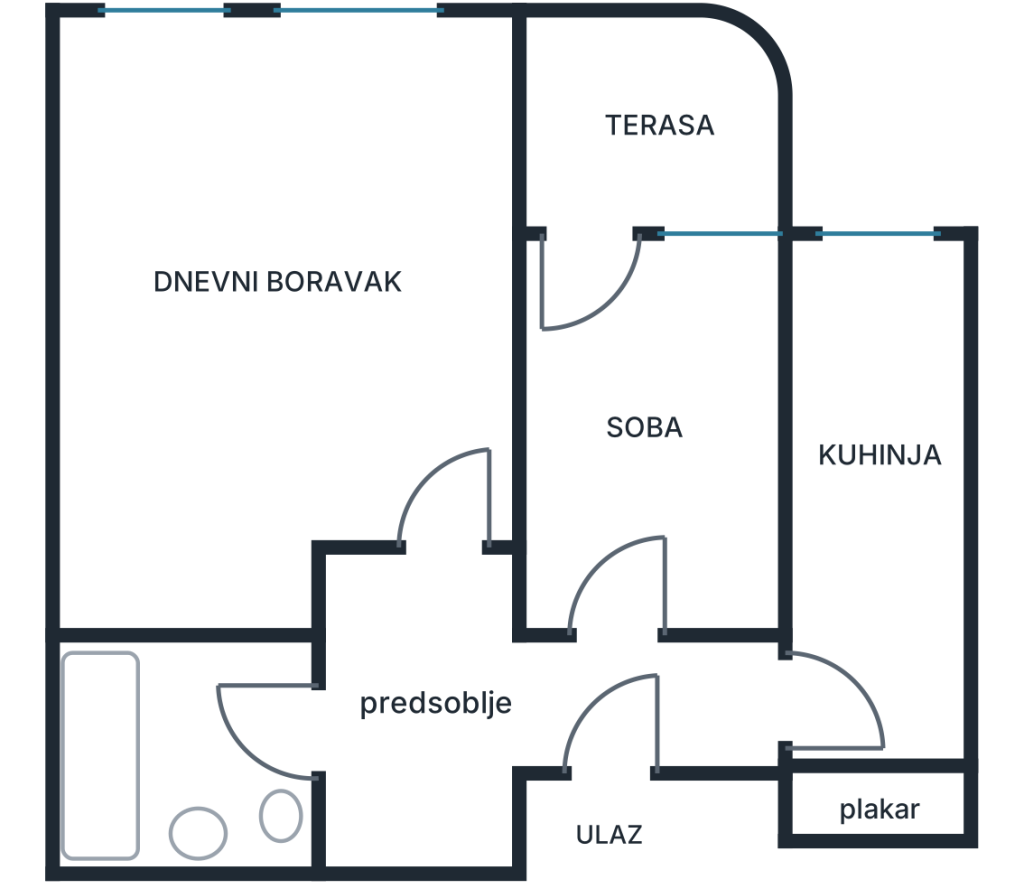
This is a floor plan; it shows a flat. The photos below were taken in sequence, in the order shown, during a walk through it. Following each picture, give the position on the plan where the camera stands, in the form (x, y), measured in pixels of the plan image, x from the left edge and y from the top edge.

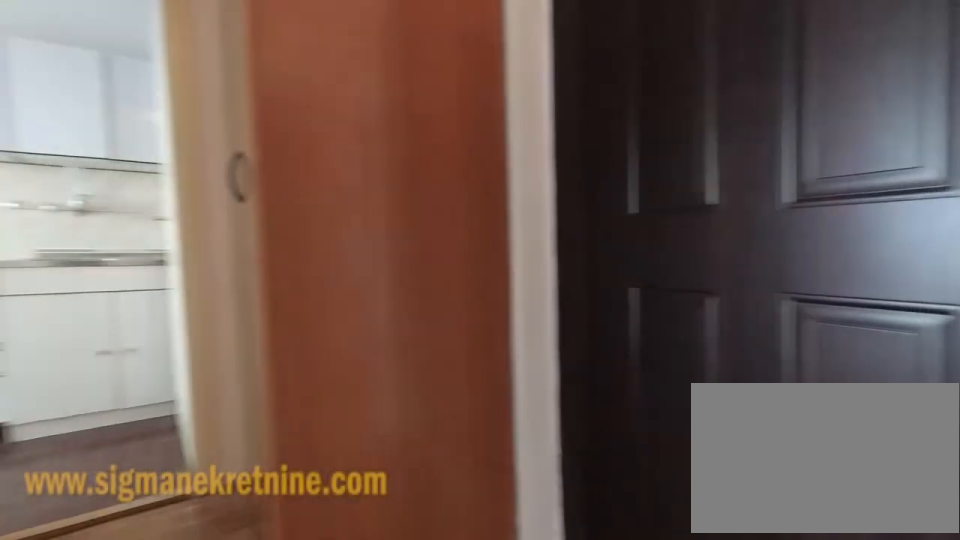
(567, 651)
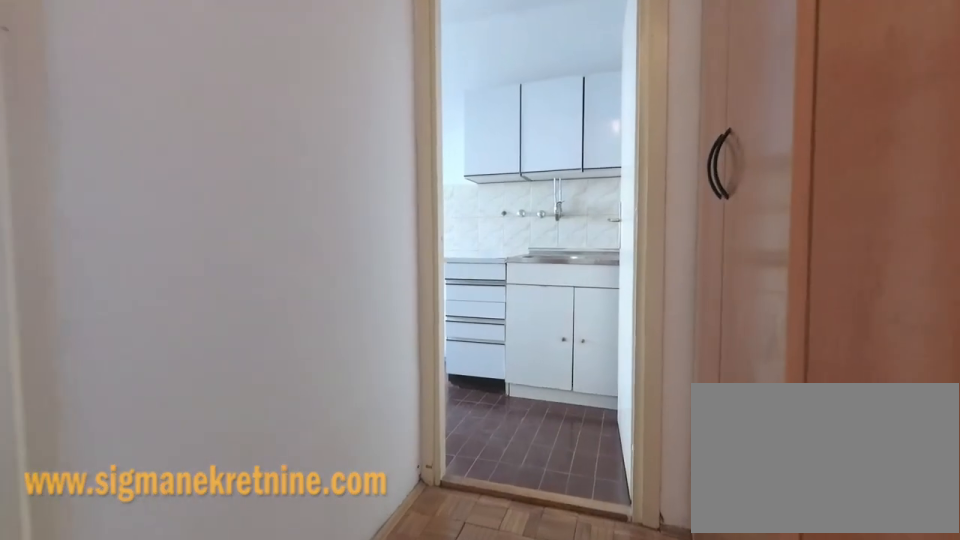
(631, 713)
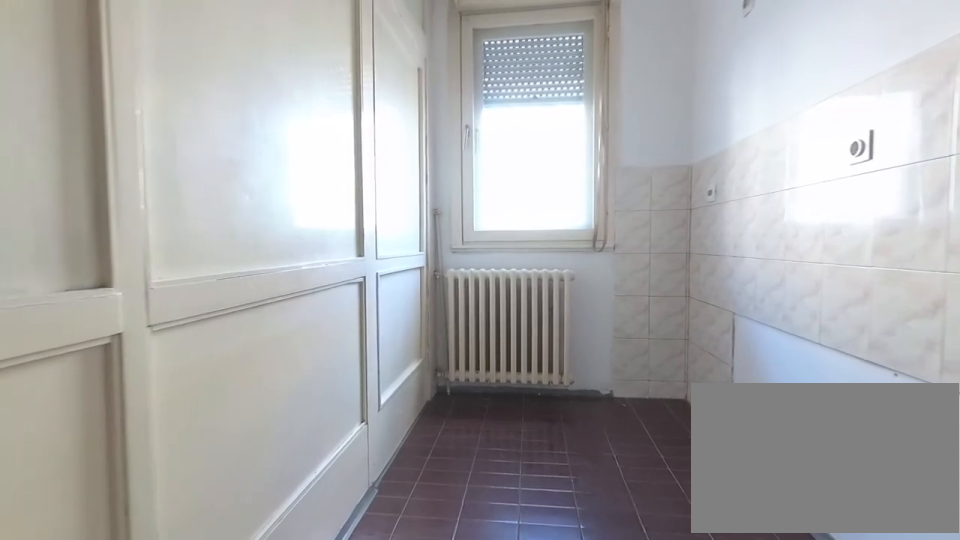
(875, 584)
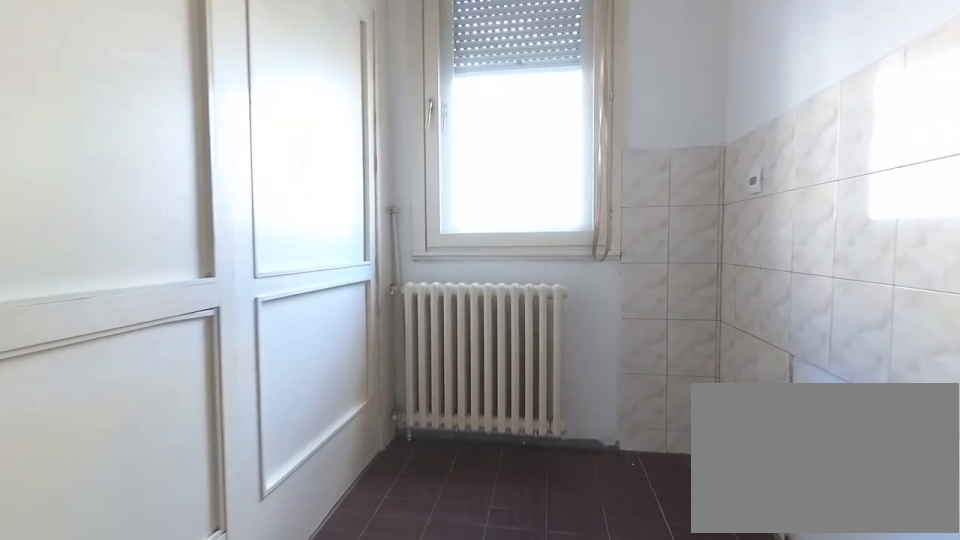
(873, 511)
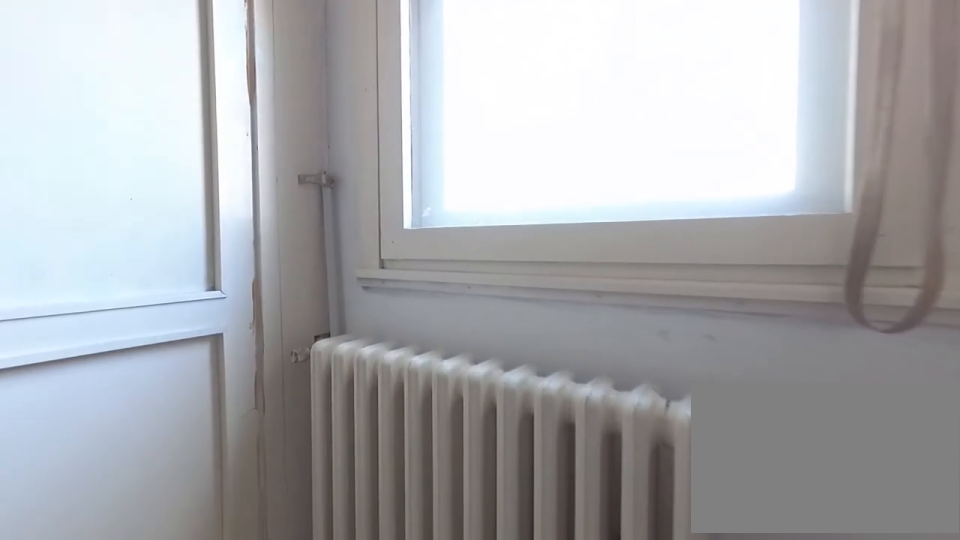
(875, 345)
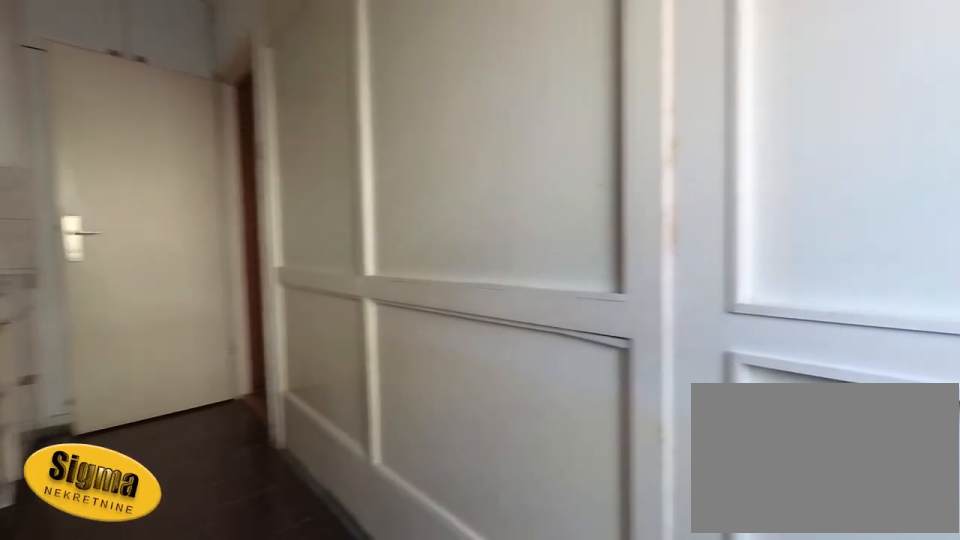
(911, 292)
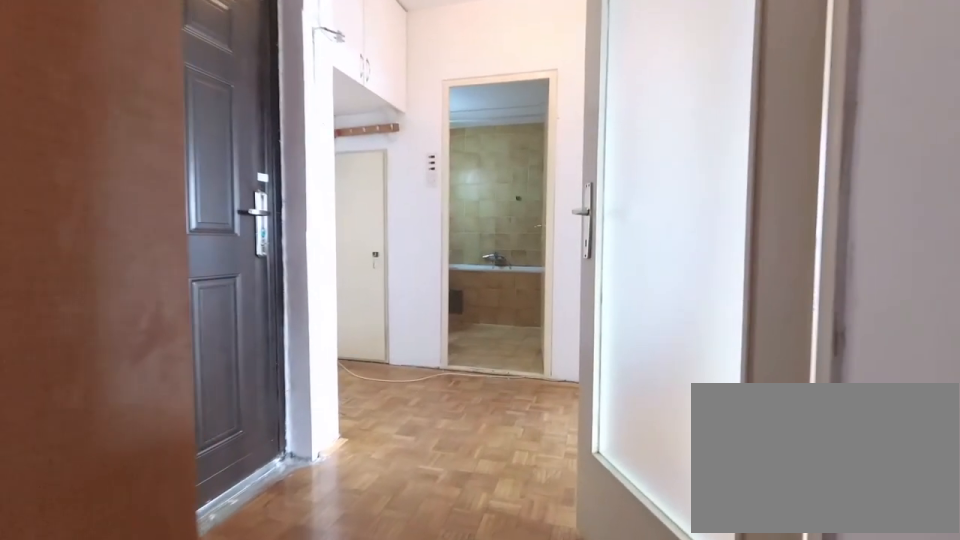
(854, 692)
